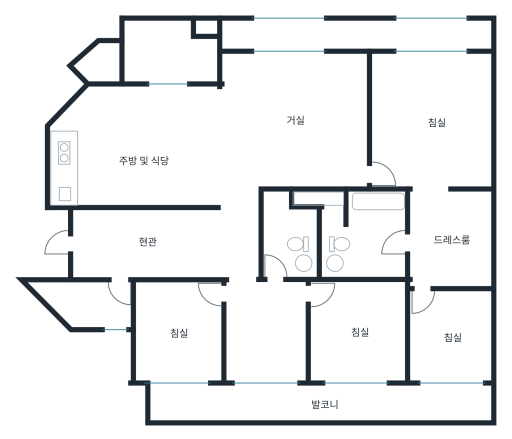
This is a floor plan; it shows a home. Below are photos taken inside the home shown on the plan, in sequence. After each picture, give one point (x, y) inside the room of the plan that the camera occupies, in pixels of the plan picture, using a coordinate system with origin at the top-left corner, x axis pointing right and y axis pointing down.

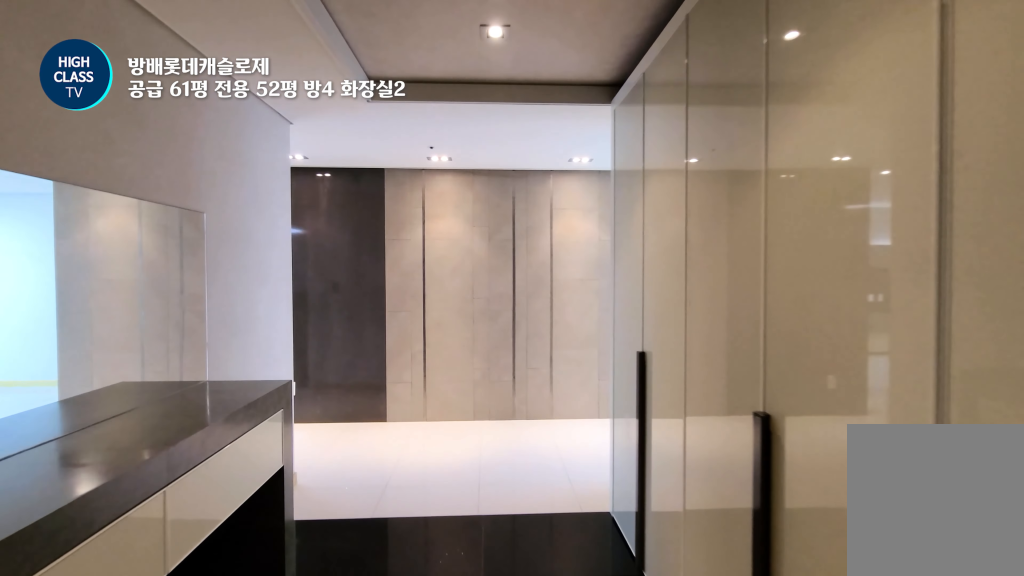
(147, 242)
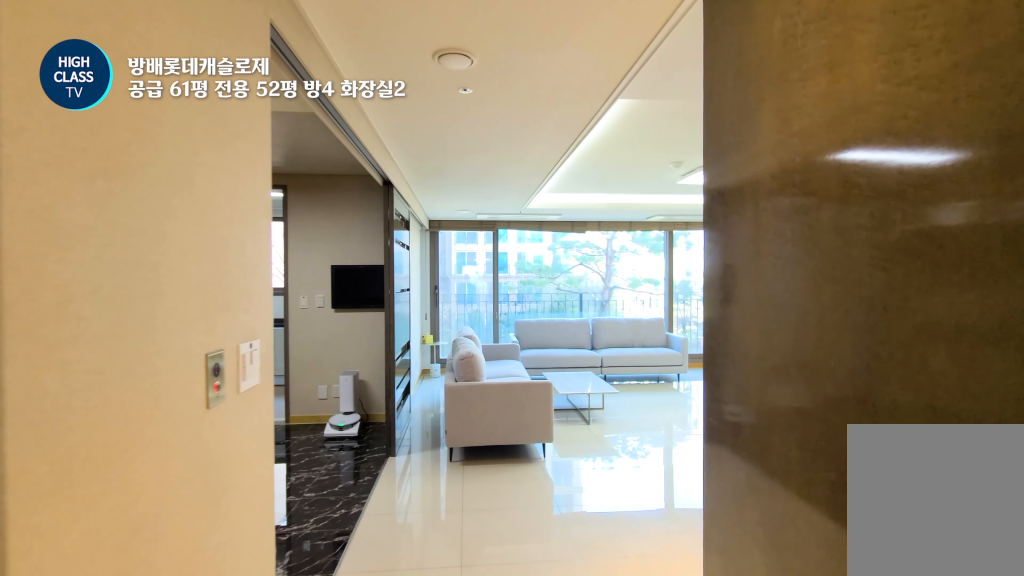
(238, 232)
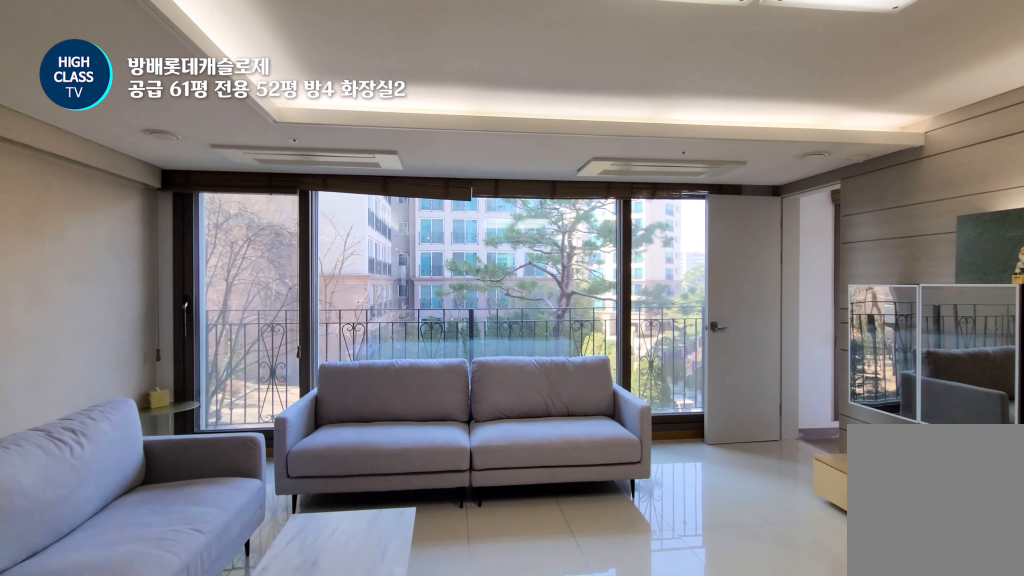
(294, 112)
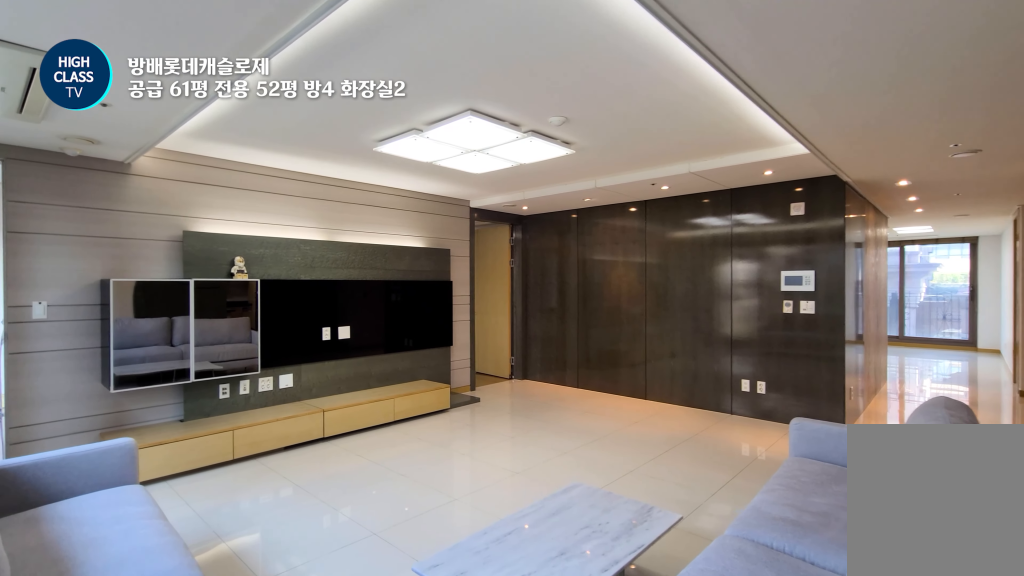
(294, 112)
